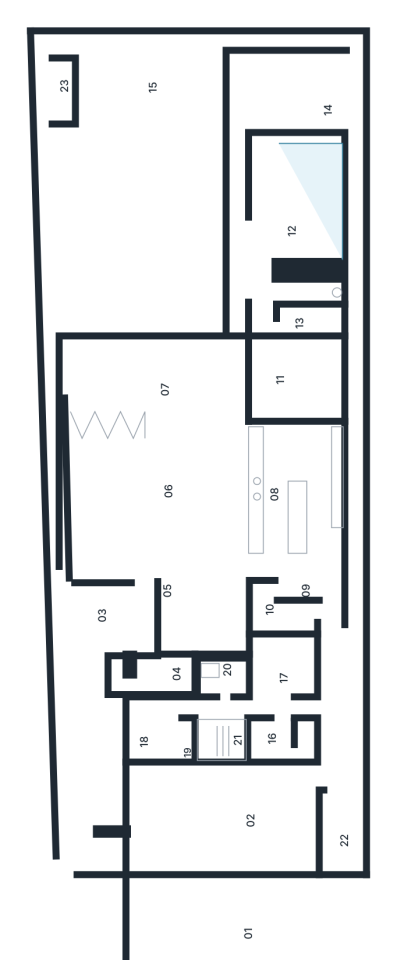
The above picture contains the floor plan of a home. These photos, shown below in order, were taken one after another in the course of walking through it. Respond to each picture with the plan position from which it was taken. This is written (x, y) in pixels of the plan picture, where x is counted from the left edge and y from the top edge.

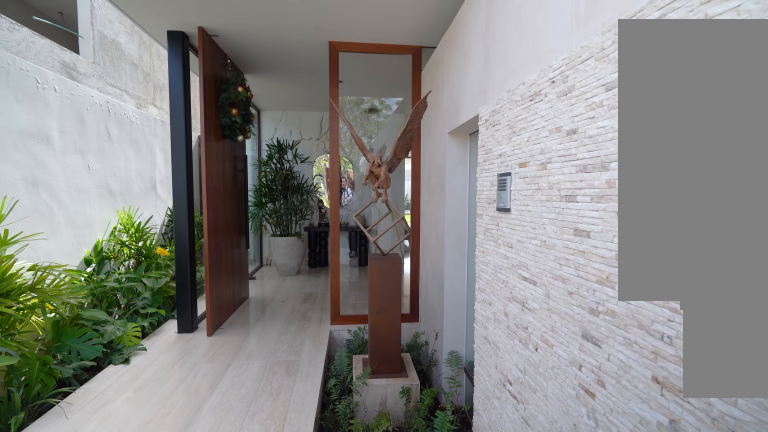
(91, 717)
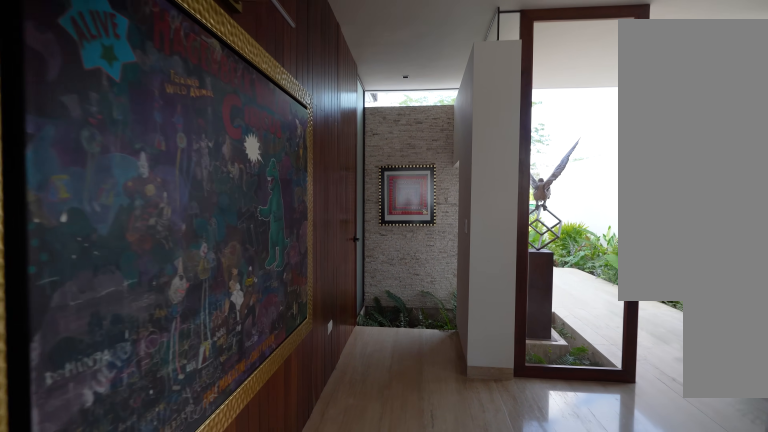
(148, 571)
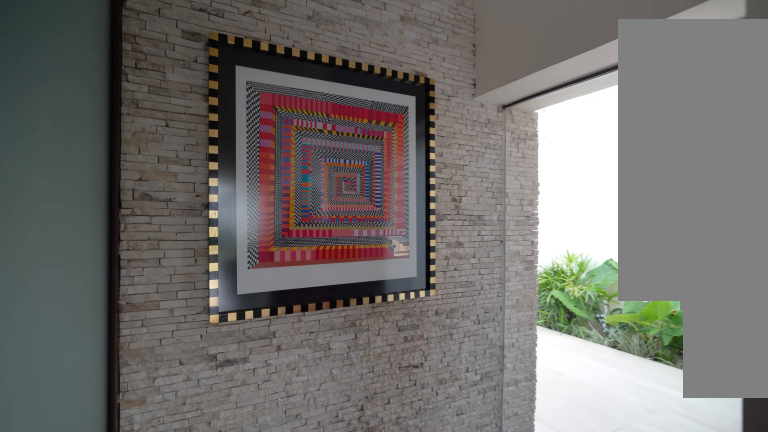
(146, 668)
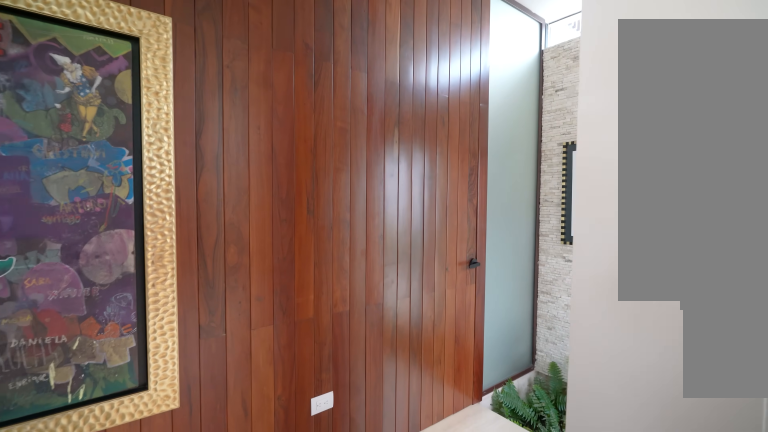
(146, 668)
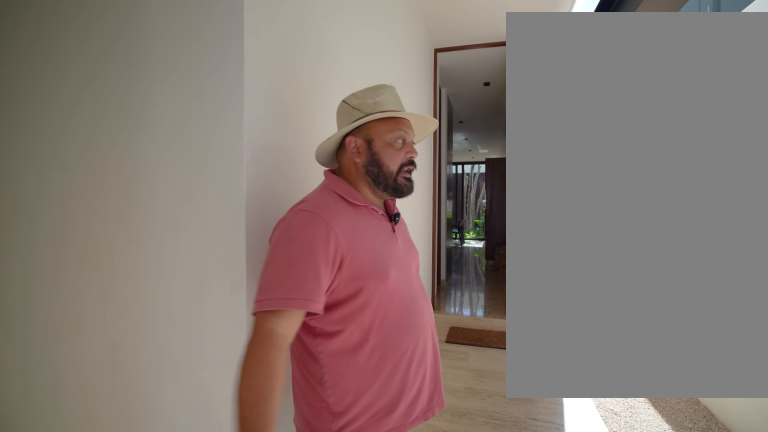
(330, 704)
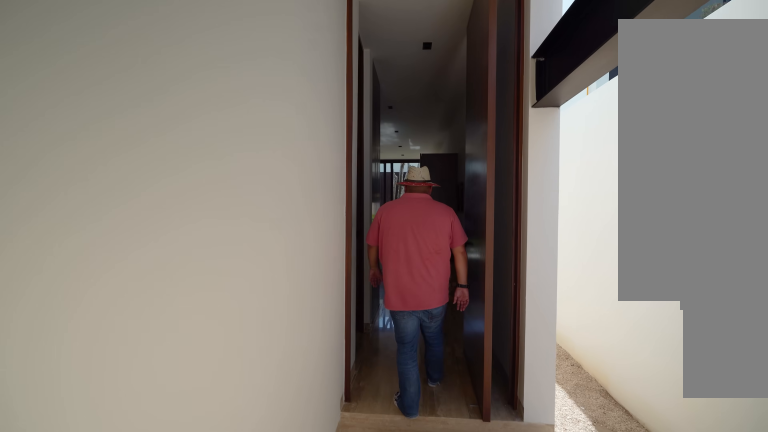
(329, 704)
